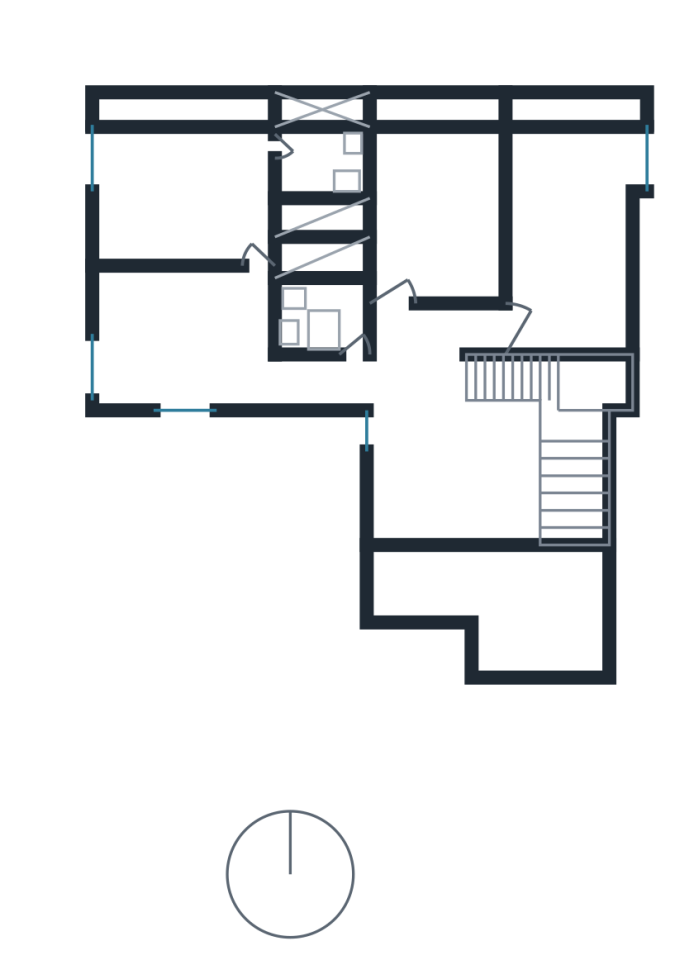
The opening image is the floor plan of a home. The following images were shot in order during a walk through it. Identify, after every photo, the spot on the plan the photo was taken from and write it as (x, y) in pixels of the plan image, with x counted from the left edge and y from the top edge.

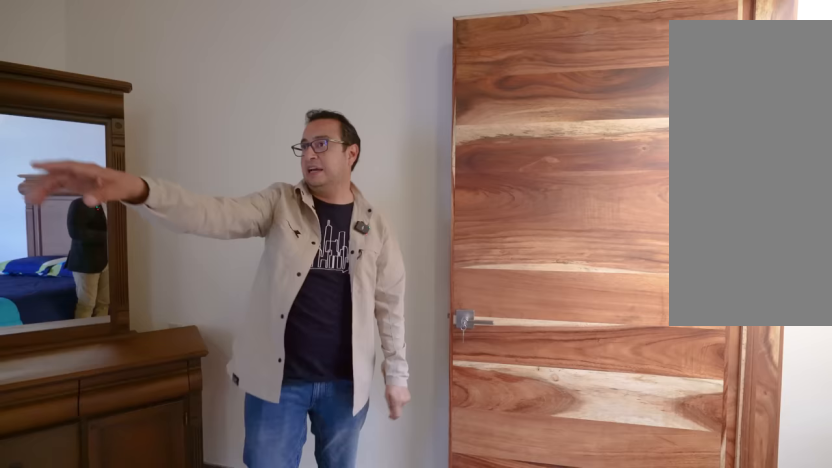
(546, 324)
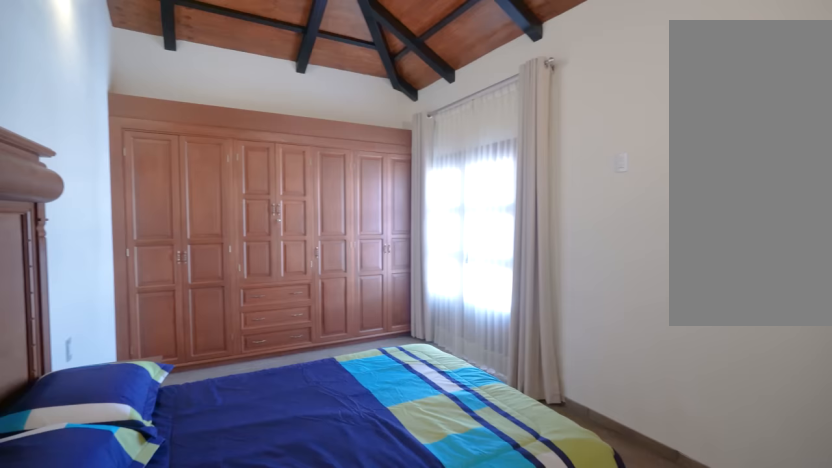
(545, 322)
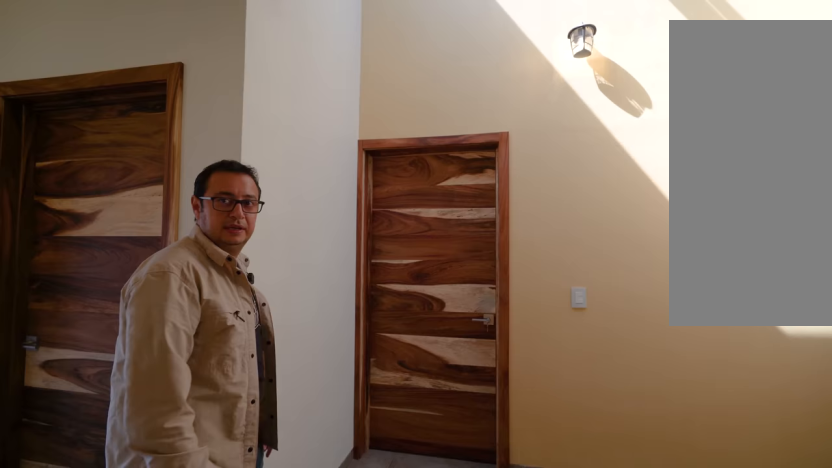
(438, 321)
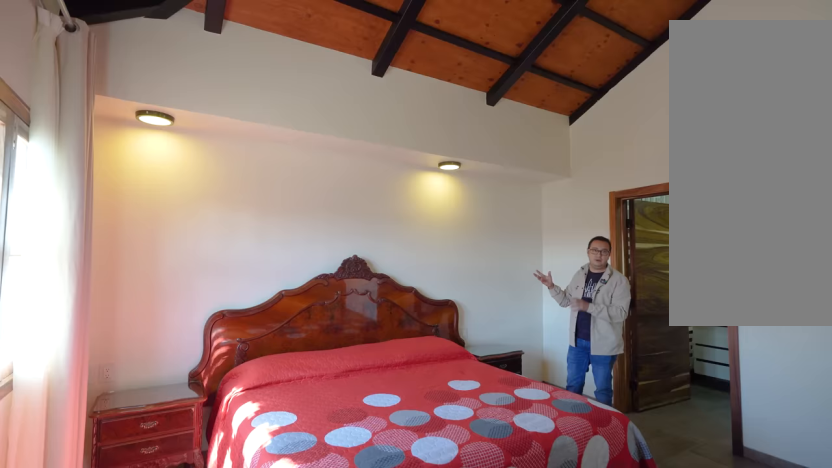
(255, 225)
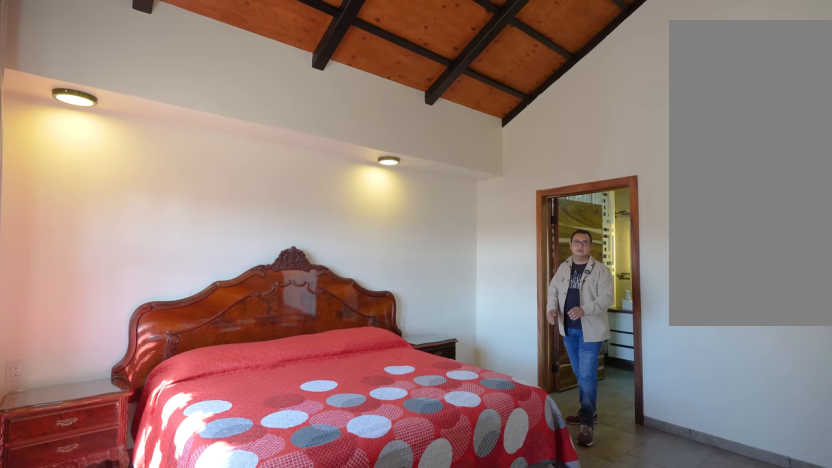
(236, 220)
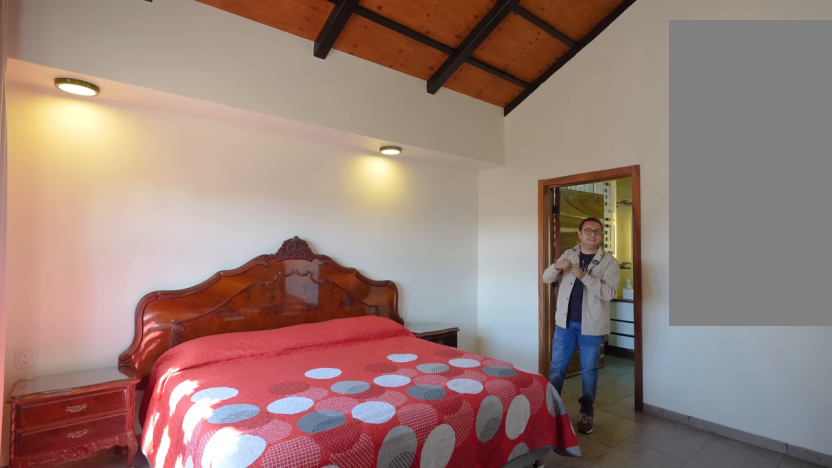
(188, 237)
